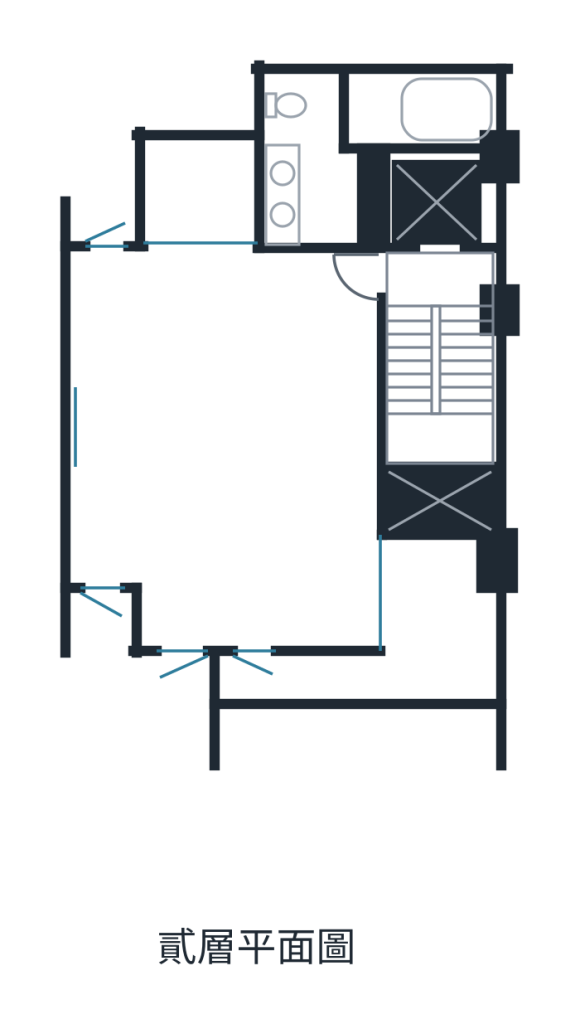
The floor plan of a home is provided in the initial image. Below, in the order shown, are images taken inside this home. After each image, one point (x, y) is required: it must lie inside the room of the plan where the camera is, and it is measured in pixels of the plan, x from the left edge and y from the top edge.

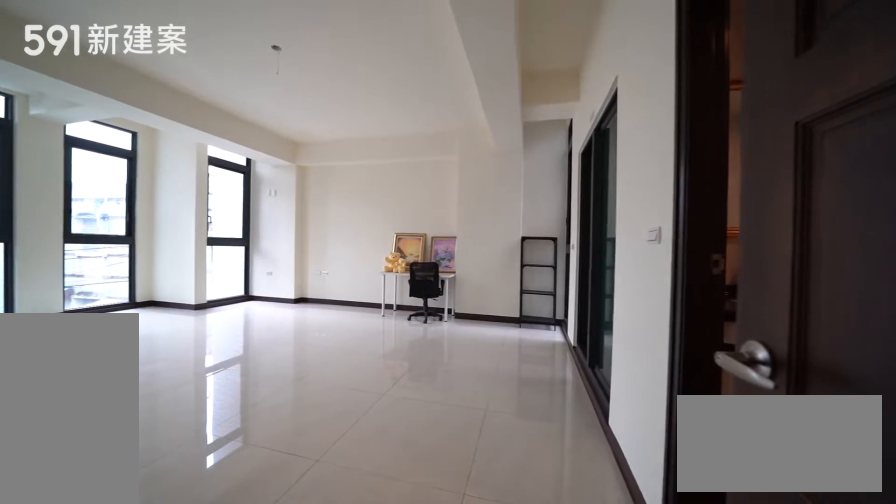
(225, 440)
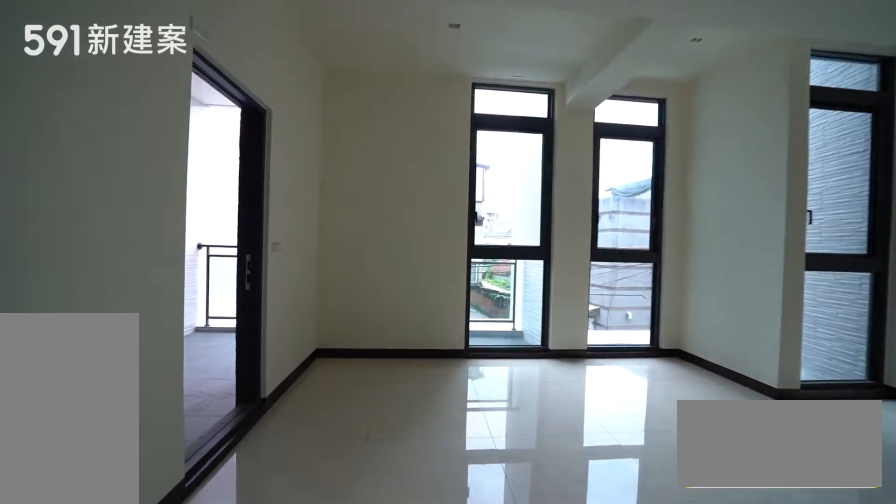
(225, 440)
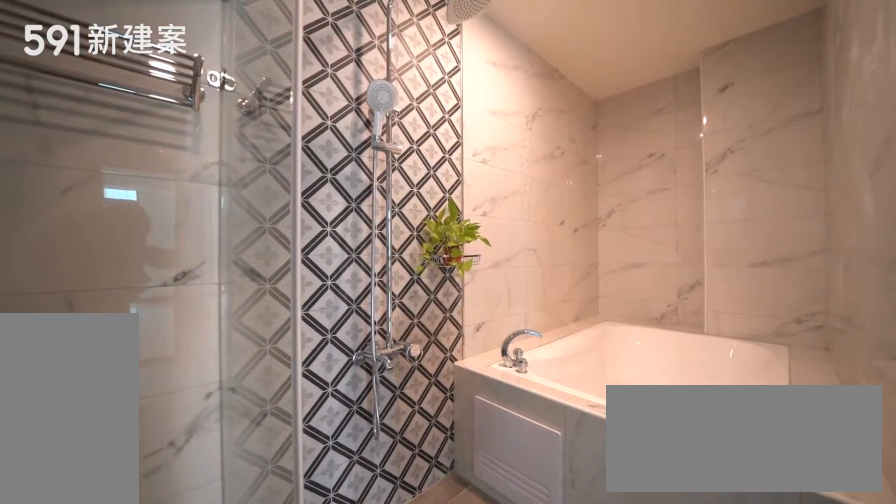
(366, 135)
